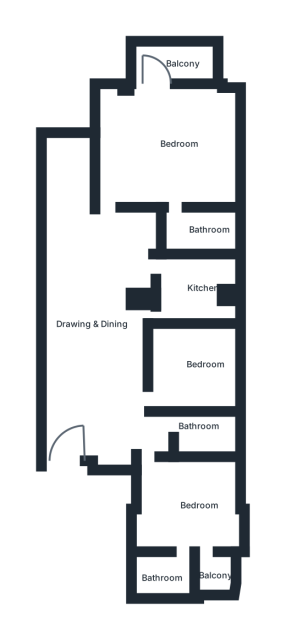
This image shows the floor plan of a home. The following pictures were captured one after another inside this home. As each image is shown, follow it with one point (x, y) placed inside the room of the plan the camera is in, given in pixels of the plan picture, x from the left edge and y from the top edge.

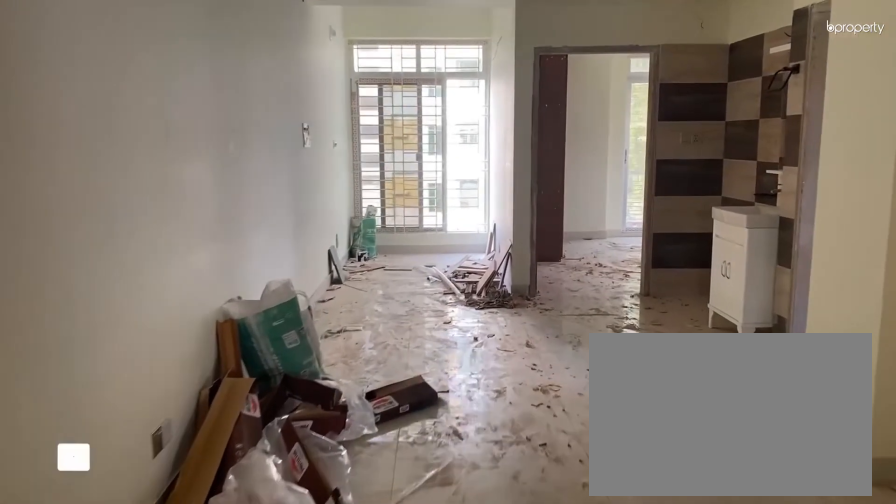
(96, 353)
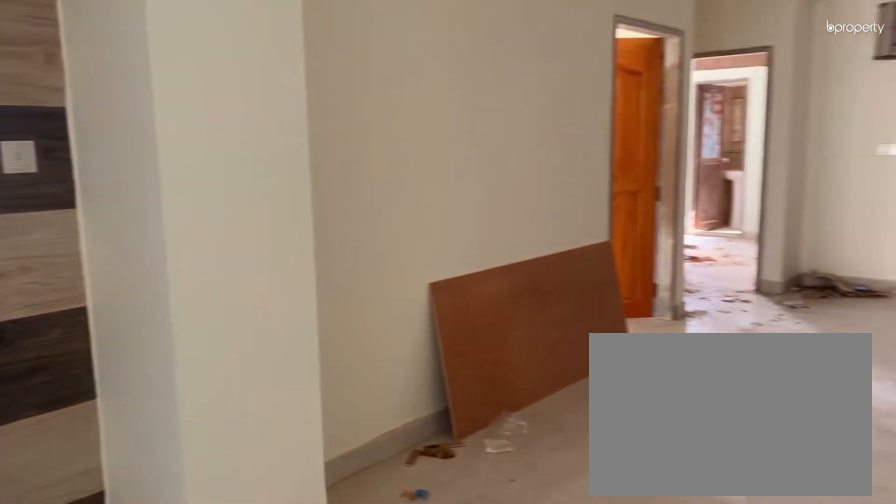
(96, 353)
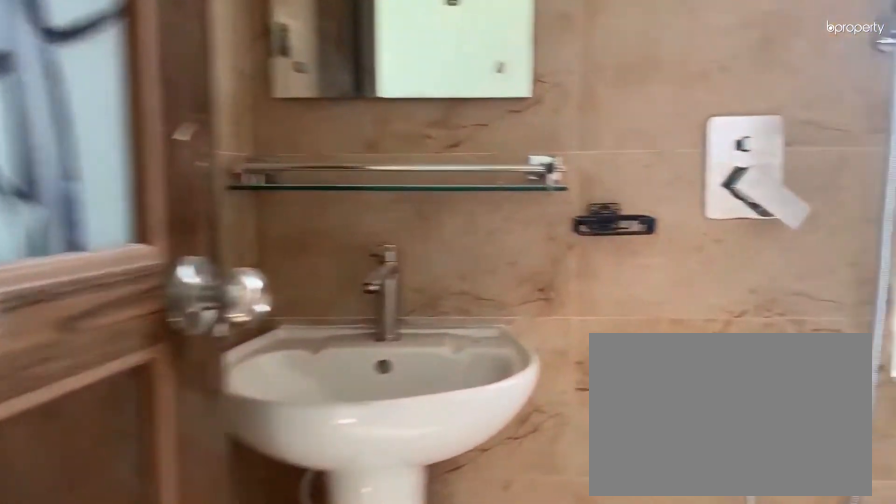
(170, 581)
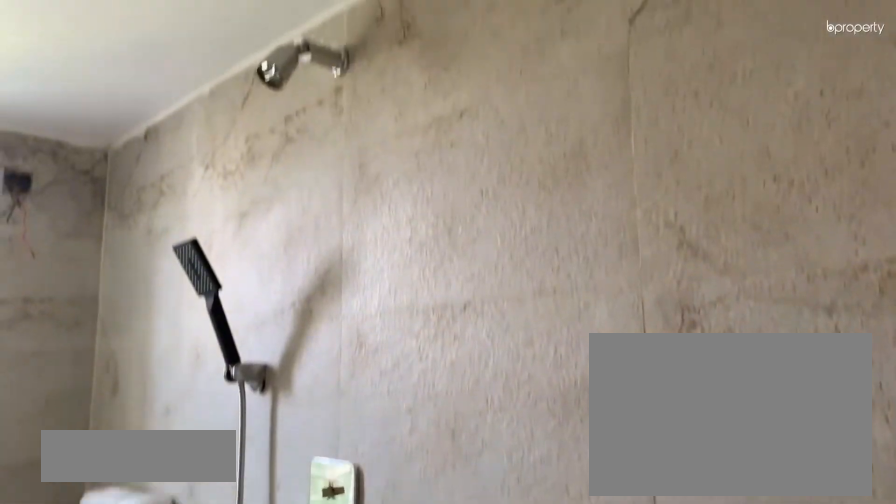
(196, 429)
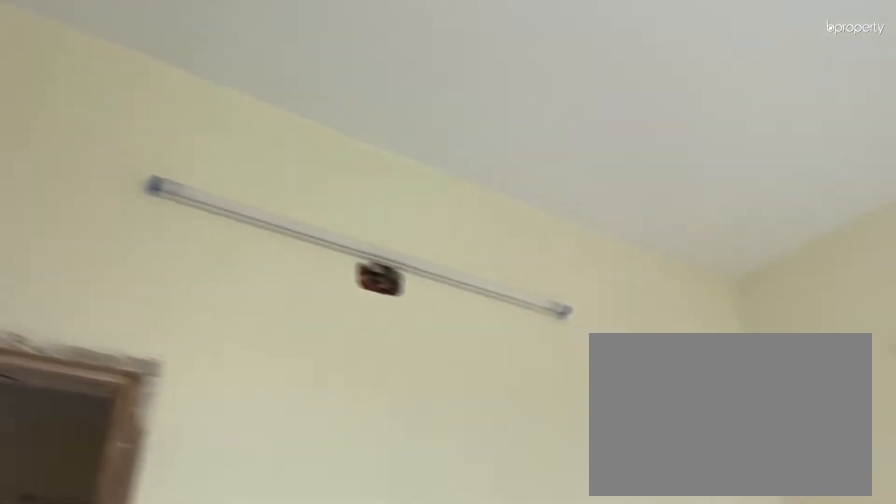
(186, 362)
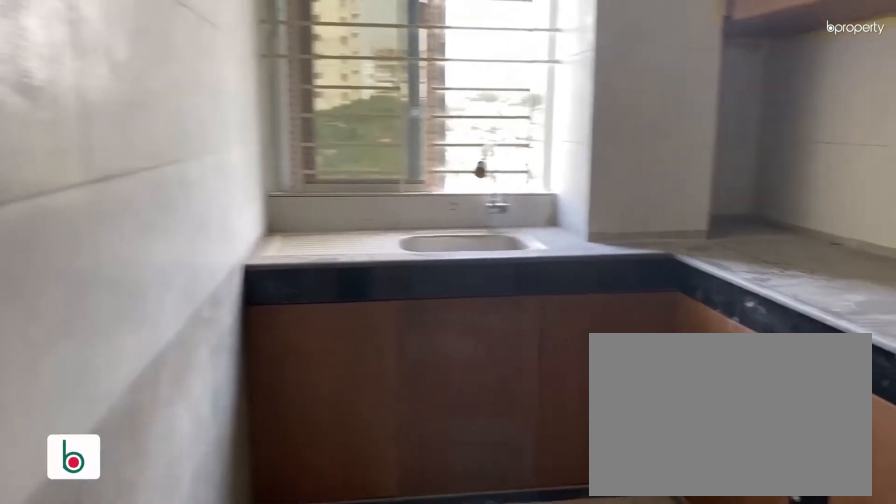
(195, 286)
